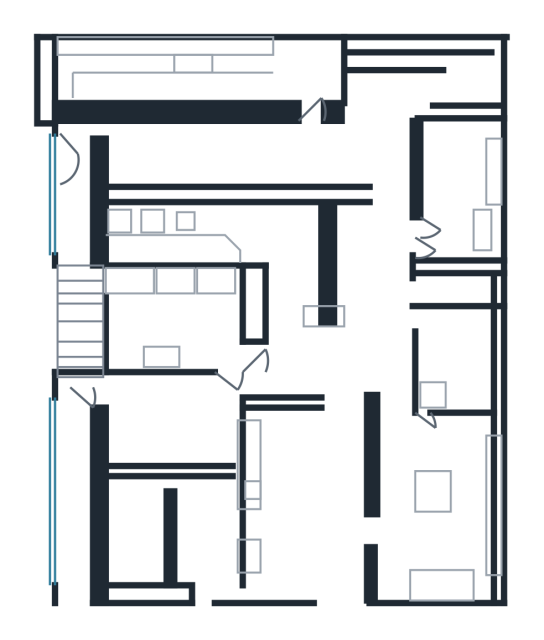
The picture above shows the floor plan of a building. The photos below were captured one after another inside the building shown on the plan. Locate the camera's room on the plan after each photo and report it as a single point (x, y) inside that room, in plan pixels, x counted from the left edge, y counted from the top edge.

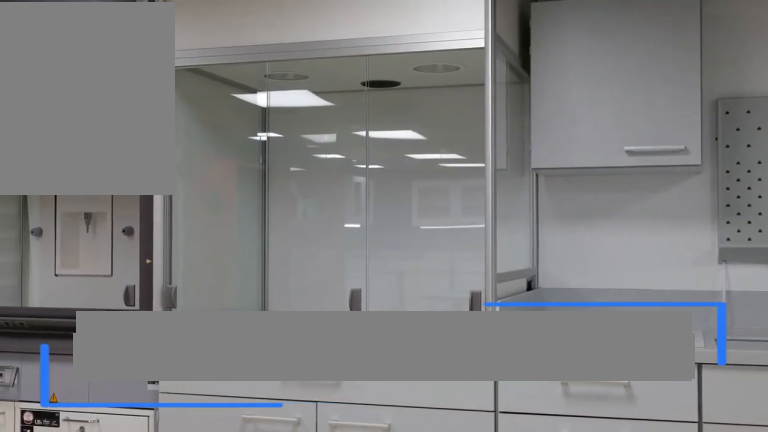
(302, 501)
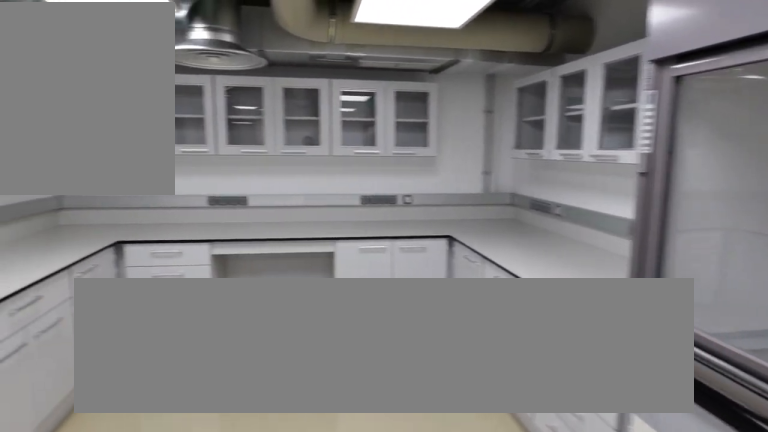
(169, 320)
